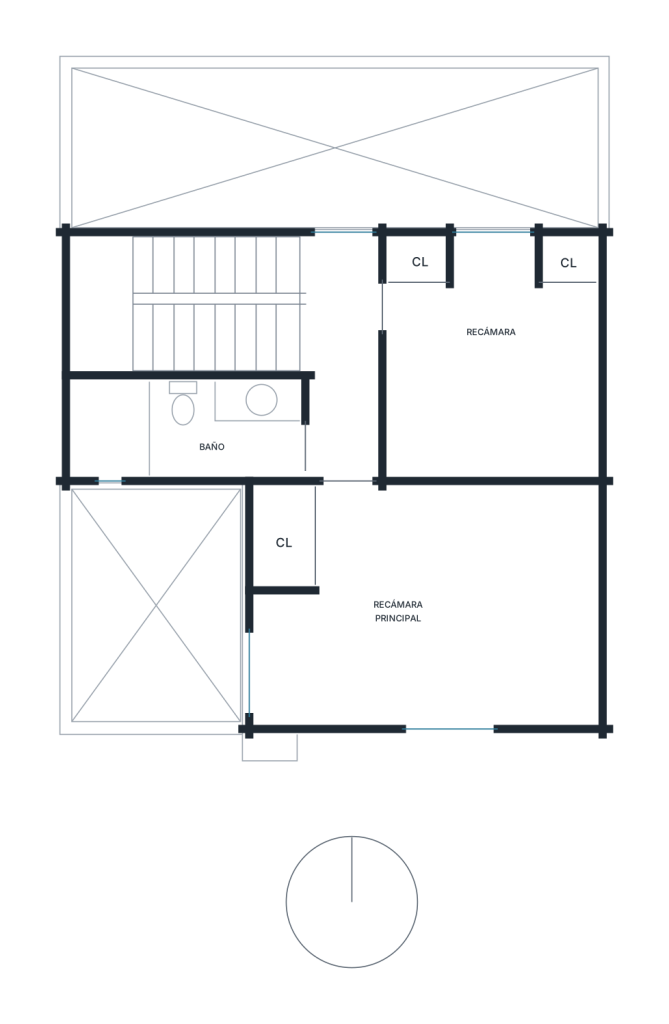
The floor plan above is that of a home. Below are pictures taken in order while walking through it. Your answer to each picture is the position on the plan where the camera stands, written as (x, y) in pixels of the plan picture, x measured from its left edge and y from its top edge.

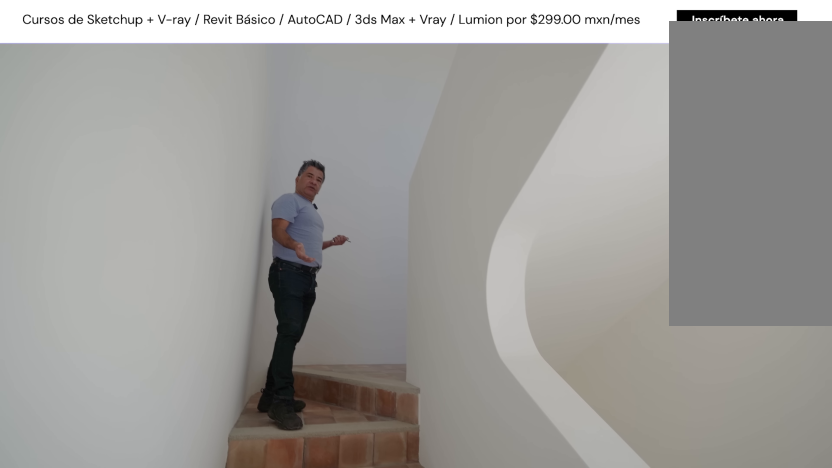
(329, 334)
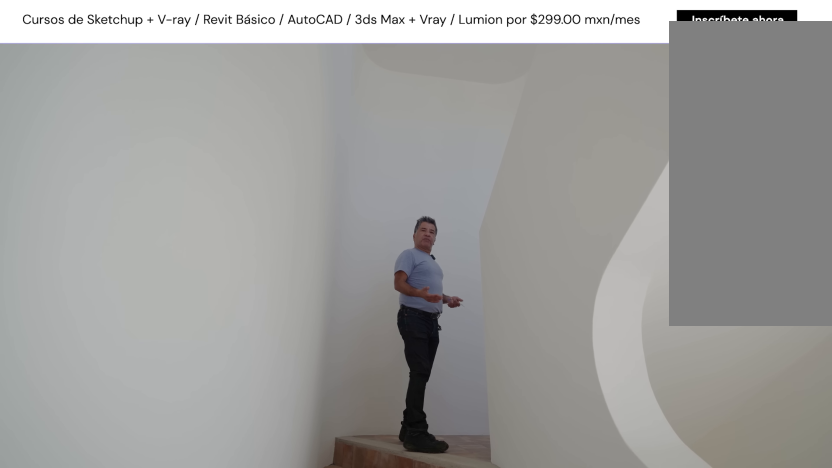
(307, 328)
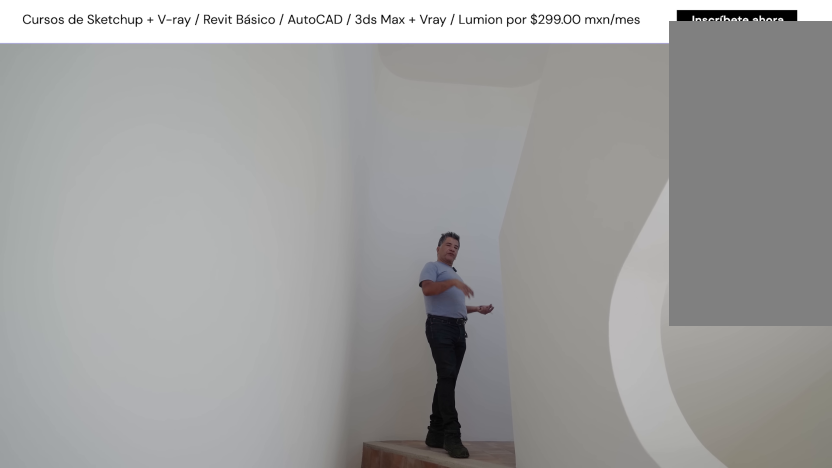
(293, 332)
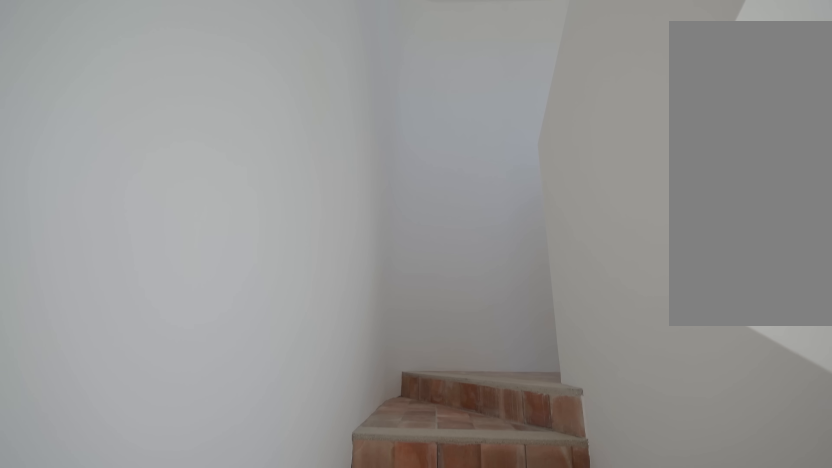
(289, 331)
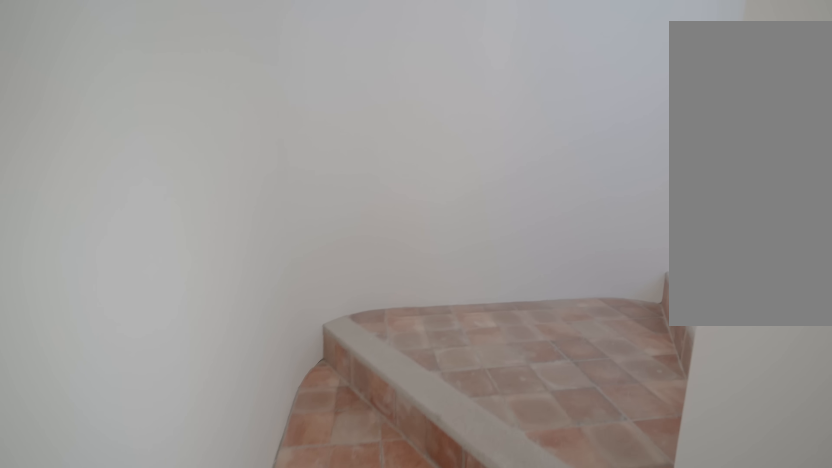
(289, 337)
